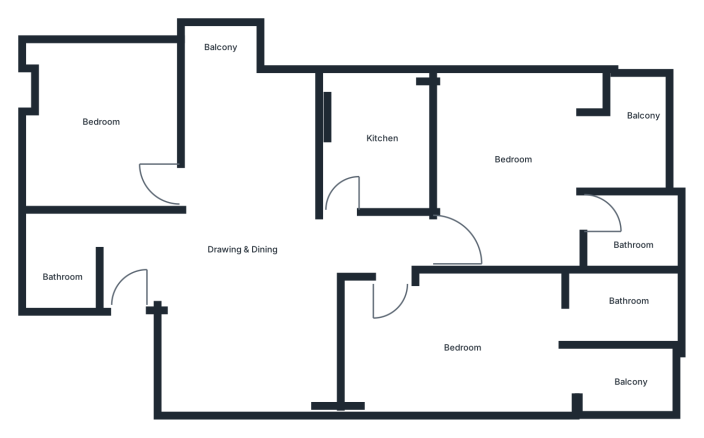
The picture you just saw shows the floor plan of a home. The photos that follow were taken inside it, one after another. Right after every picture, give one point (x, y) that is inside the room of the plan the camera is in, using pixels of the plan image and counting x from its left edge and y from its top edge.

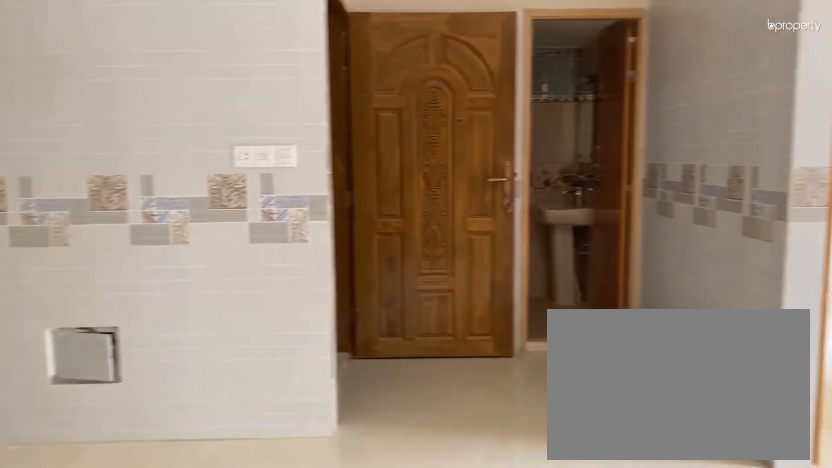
(240, 261)
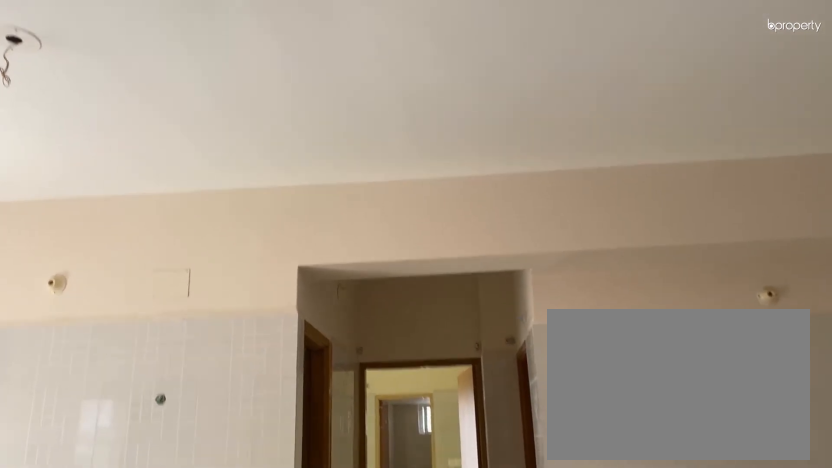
(238, 255)
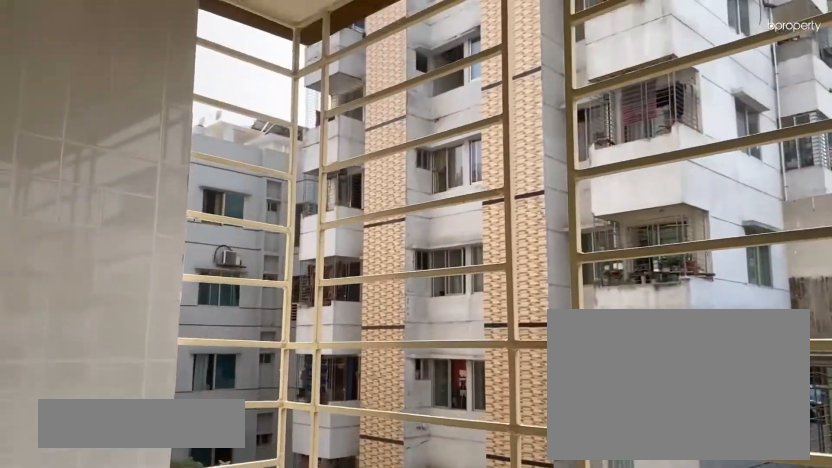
(219, 50)
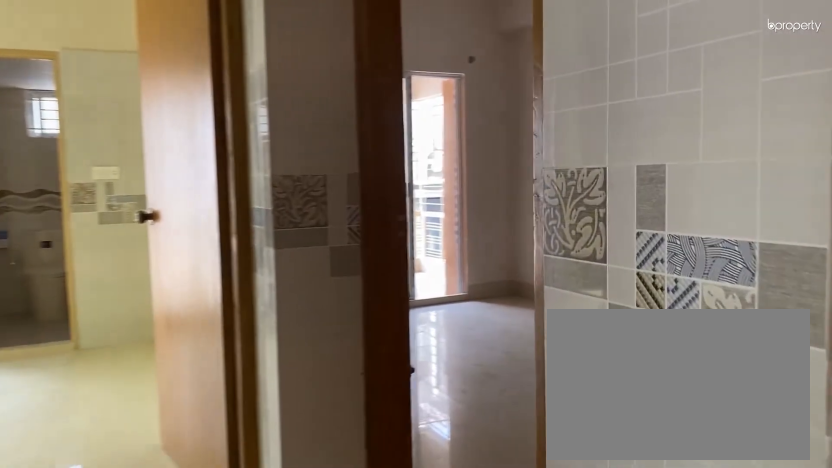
(270, 237)
